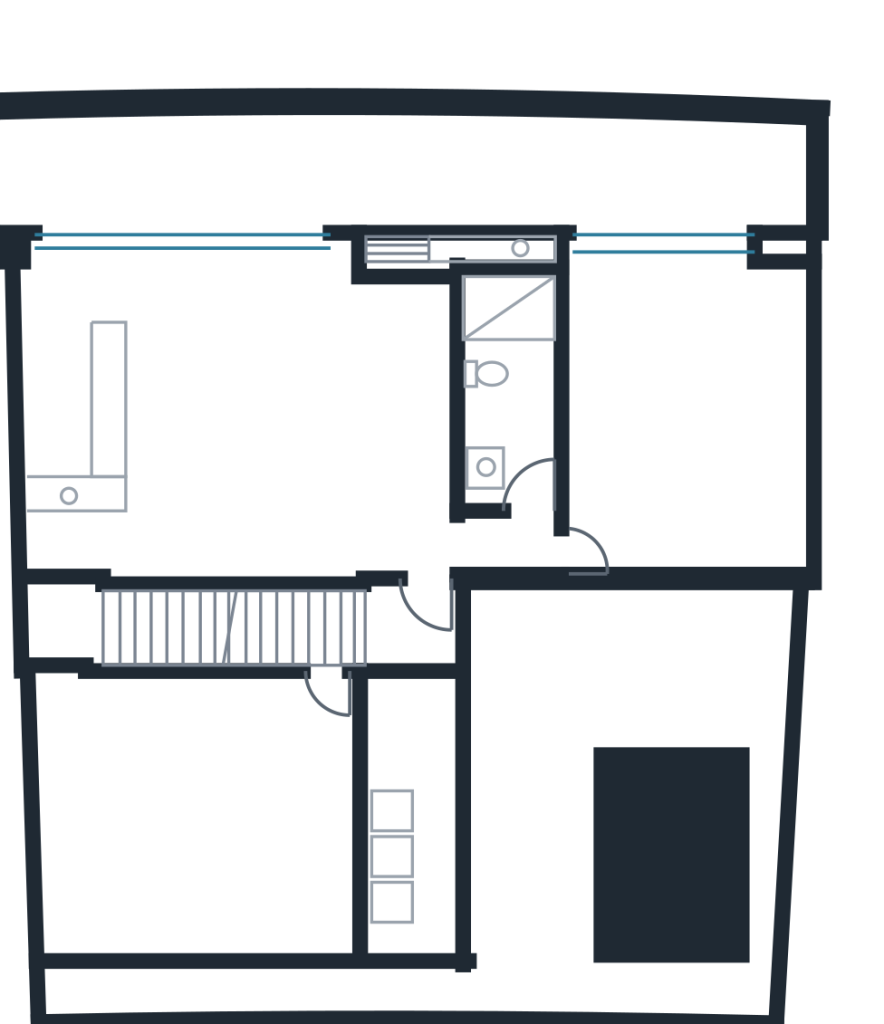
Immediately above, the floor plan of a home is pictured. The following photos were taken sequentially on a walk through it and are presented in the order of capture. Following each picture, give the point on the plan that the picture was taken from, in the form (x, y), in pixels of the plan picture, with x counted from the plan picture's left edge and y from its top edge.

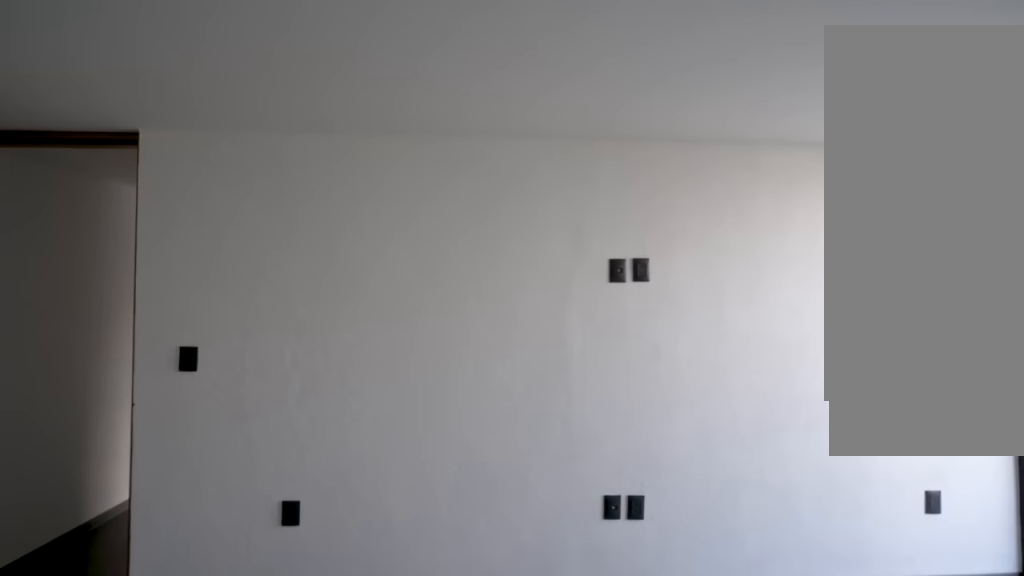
(721, 556)
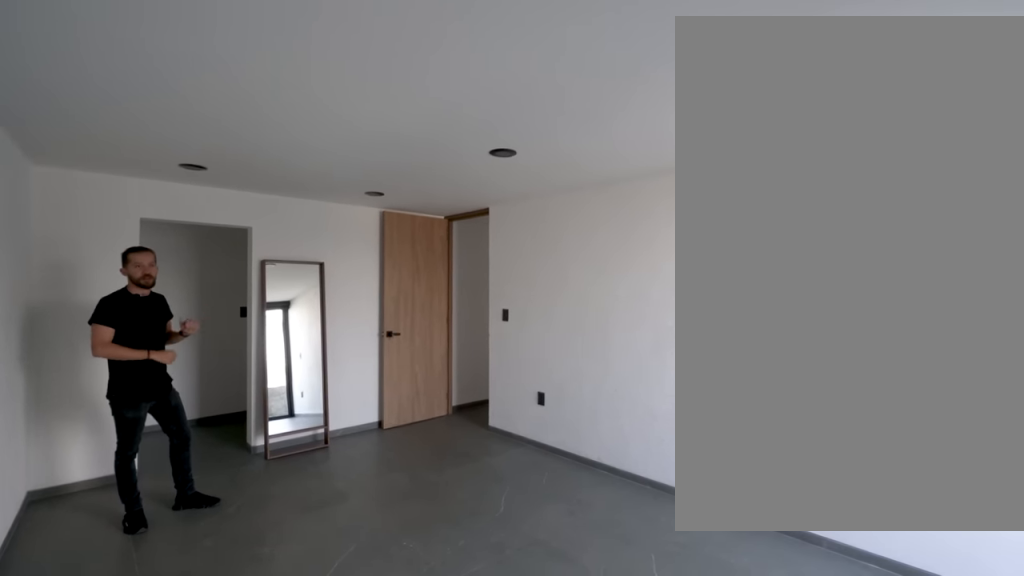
(787, 285)
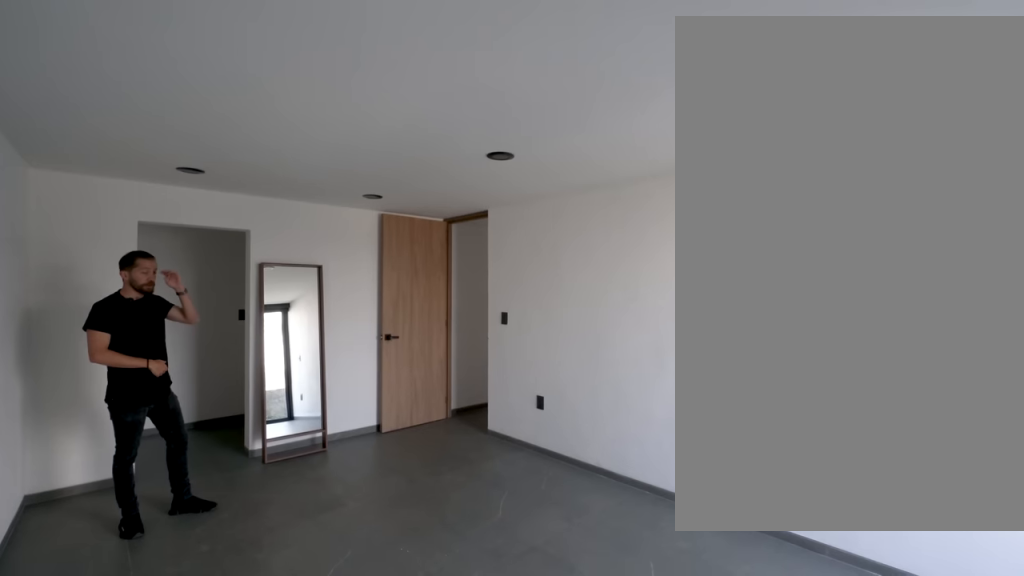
(787, 285)
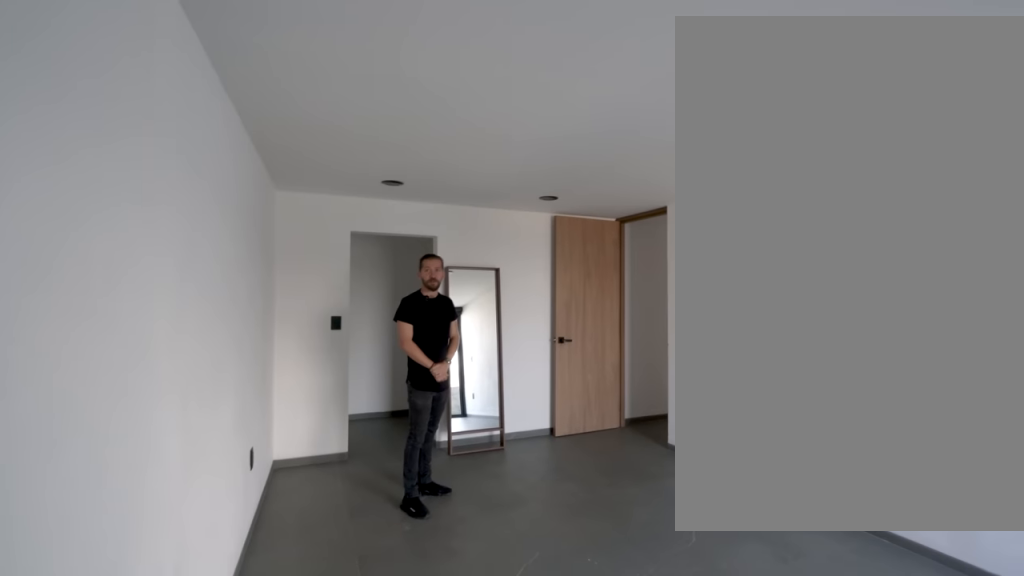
(787, 285)
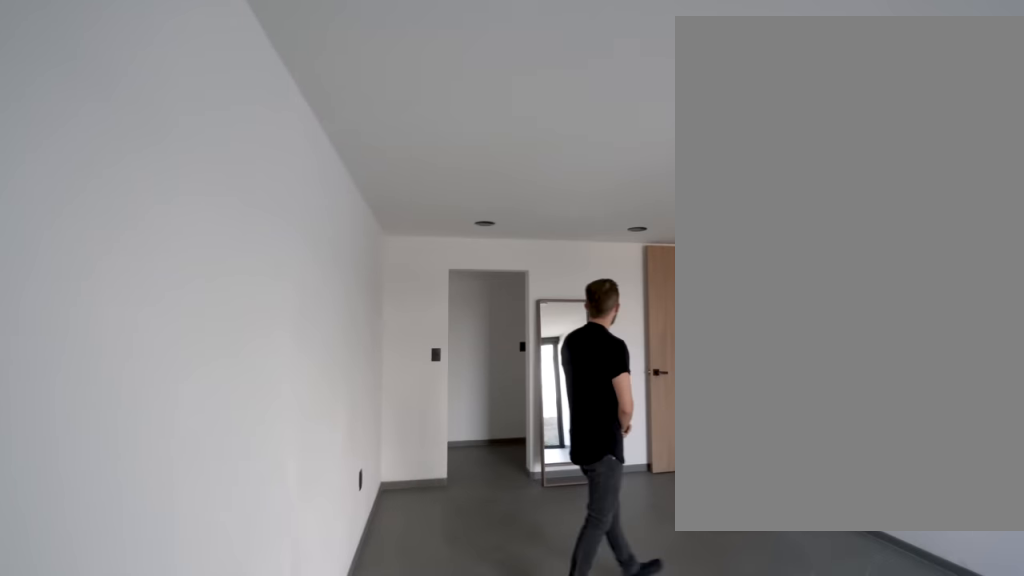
(786, 278)
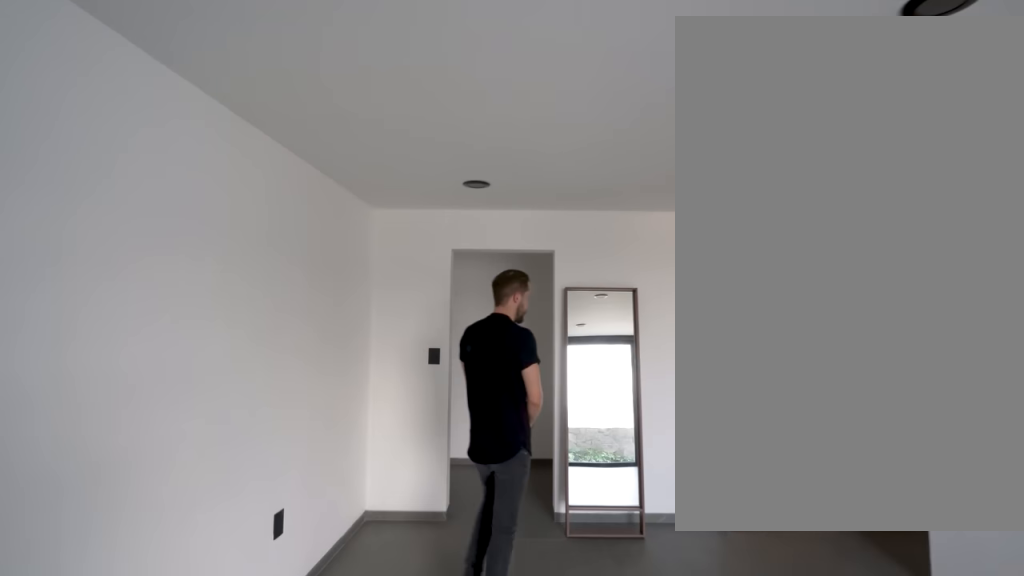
(735, 304)
